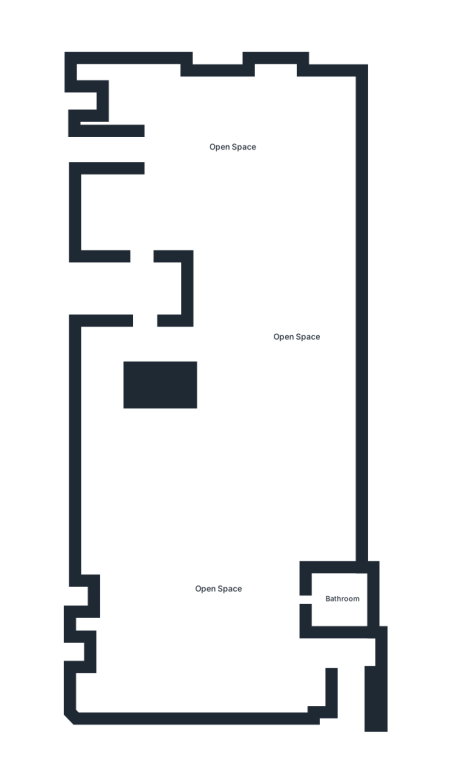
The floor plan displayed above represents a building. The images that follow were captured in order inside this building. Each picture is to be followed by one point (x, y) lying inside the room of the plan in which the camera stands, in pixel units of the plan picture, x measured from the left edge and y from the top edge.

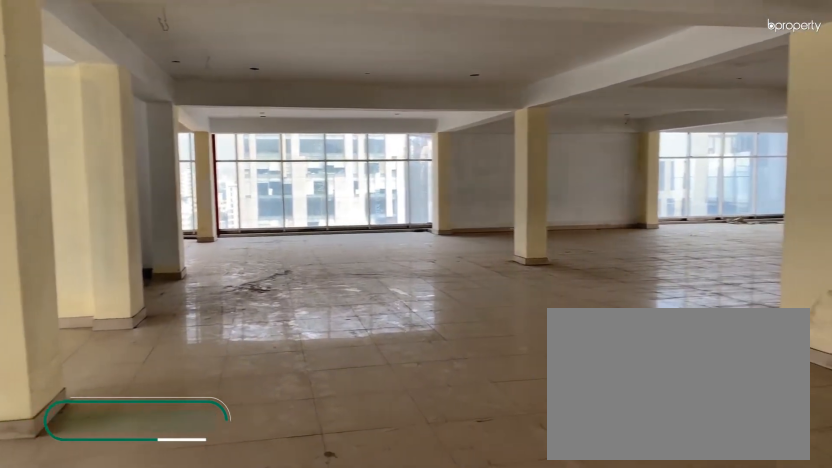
(234, 147)
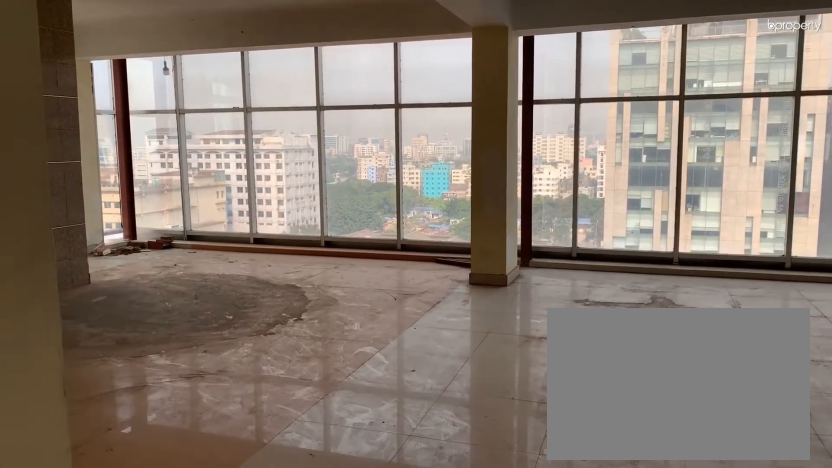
(234, 147)
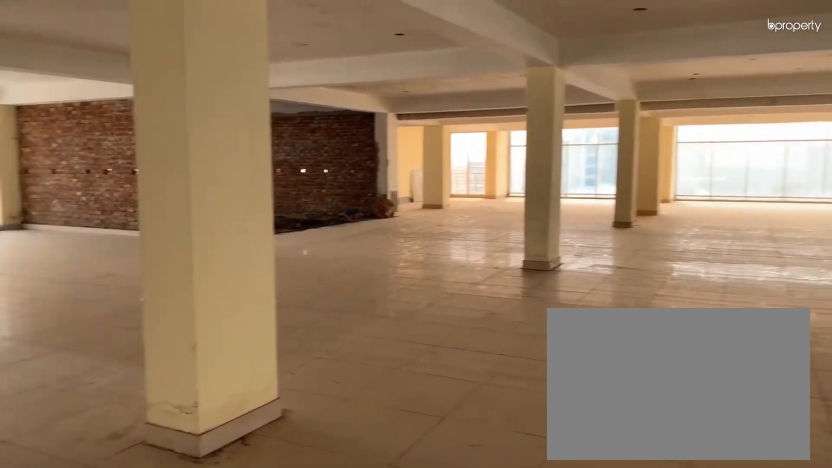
(295, 337)
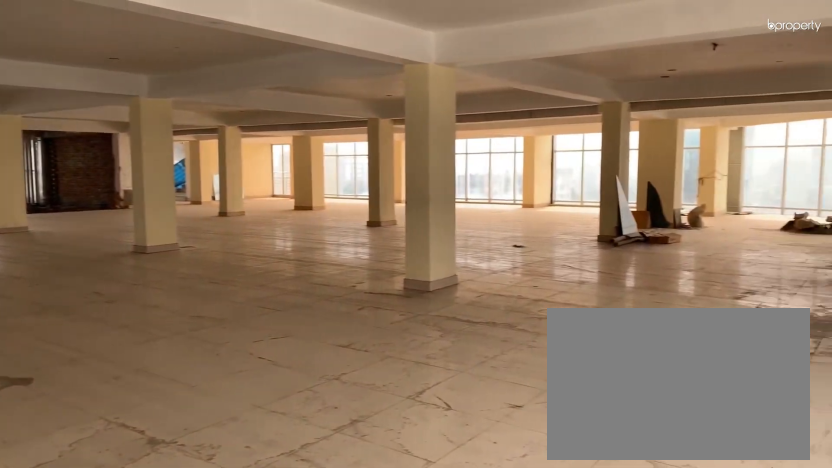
(217, 589)
